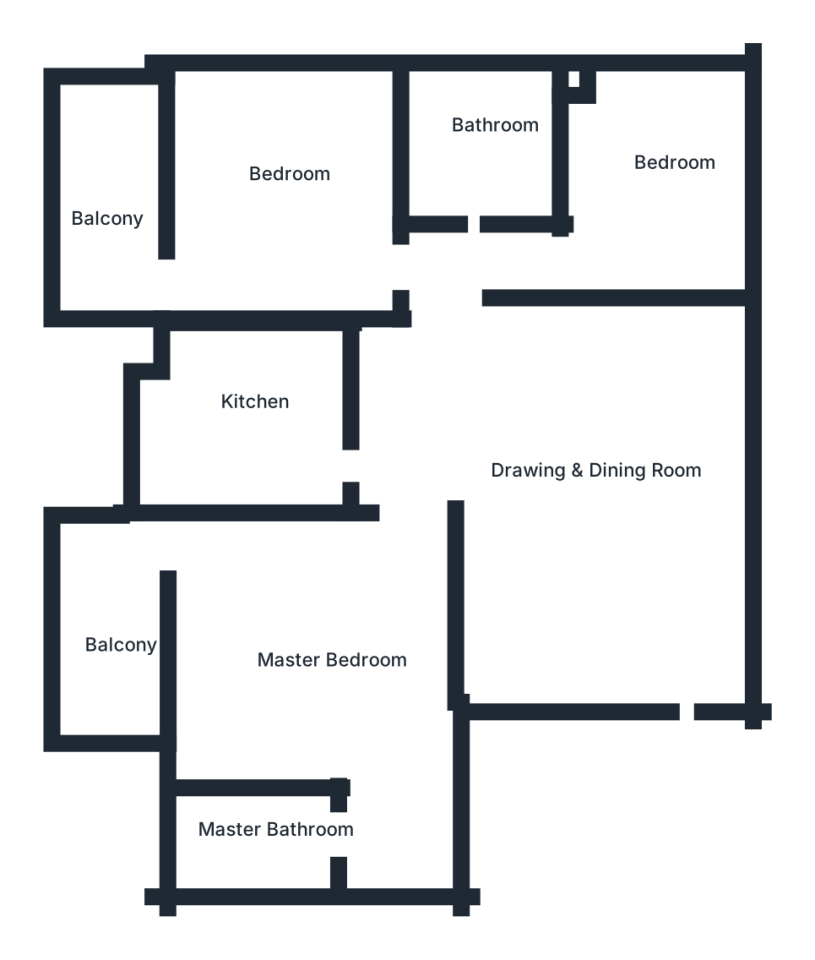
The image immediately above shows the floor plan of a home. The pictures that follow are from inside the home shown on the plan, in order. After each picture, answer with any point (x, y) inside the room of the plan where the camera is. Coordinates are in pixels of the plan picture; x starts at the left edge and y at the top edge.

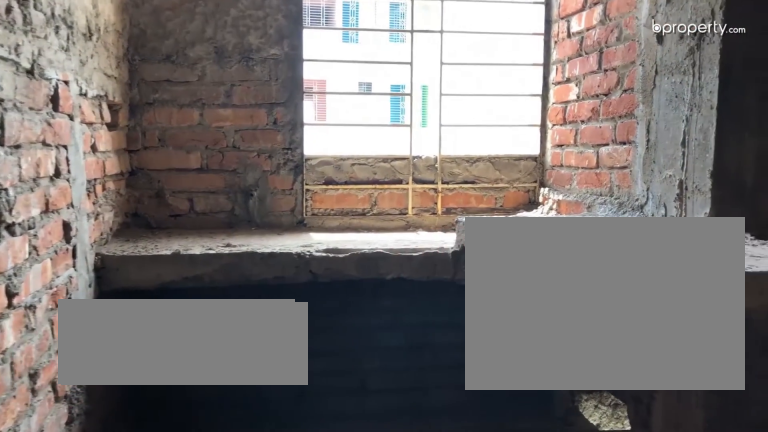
(248, 422)
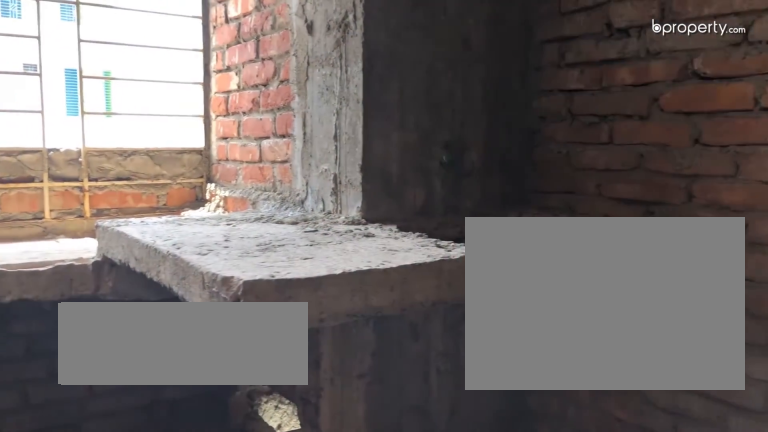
(248, 422)
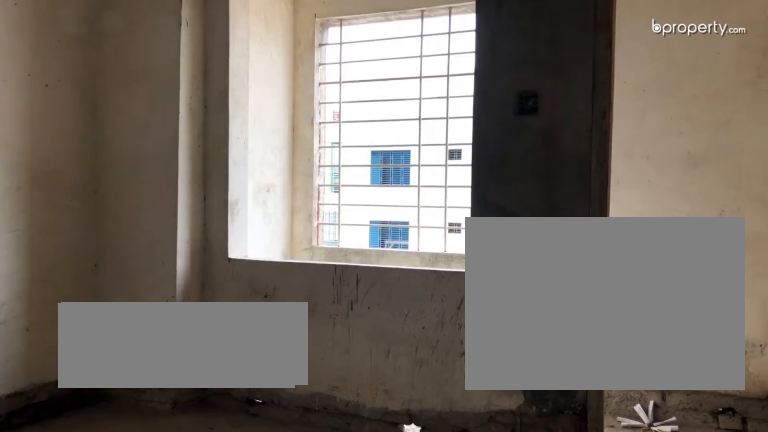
(345, 649)
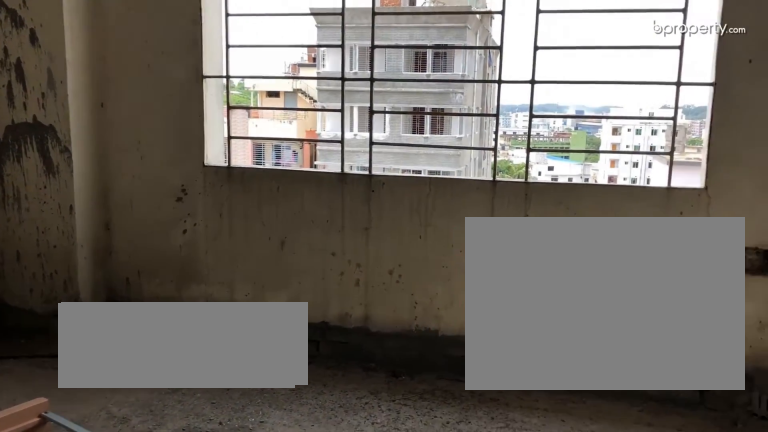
(291, 218)
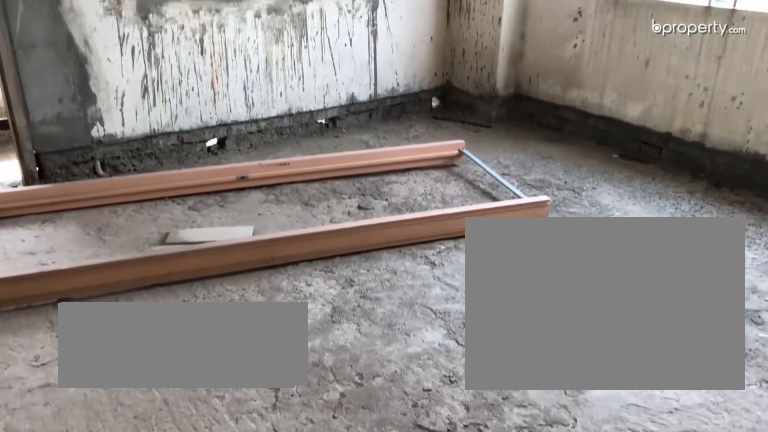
(301, 242)
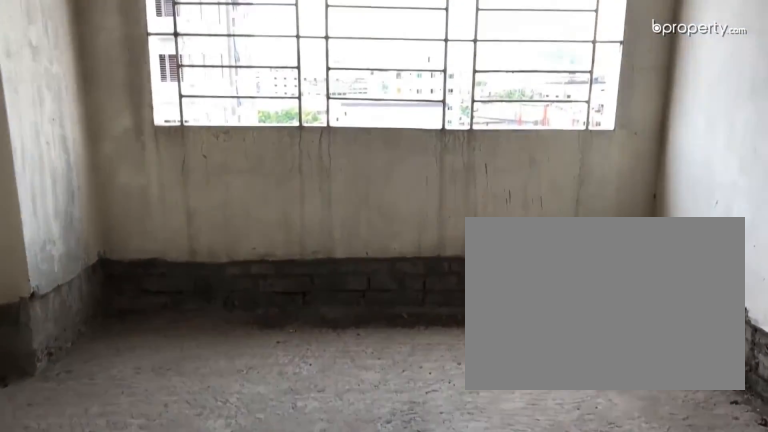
(662, 192)
